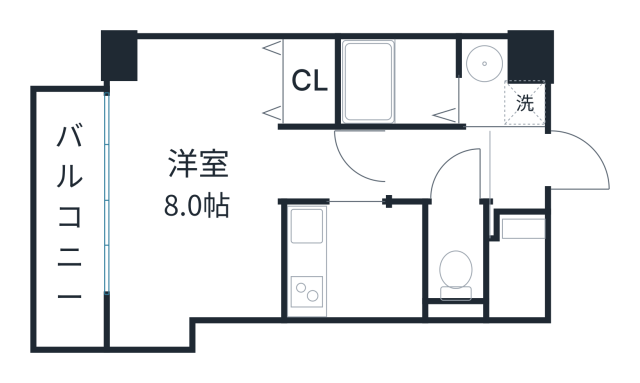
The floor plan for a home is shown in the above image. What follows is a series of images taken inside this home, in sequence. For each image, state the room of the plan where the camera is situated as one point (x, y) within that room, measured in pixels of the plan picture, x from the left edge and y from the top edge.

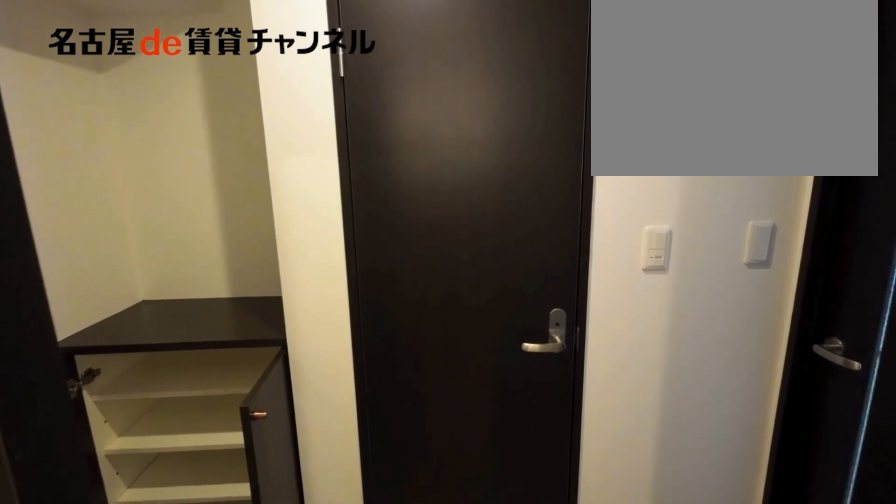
(440, 165)
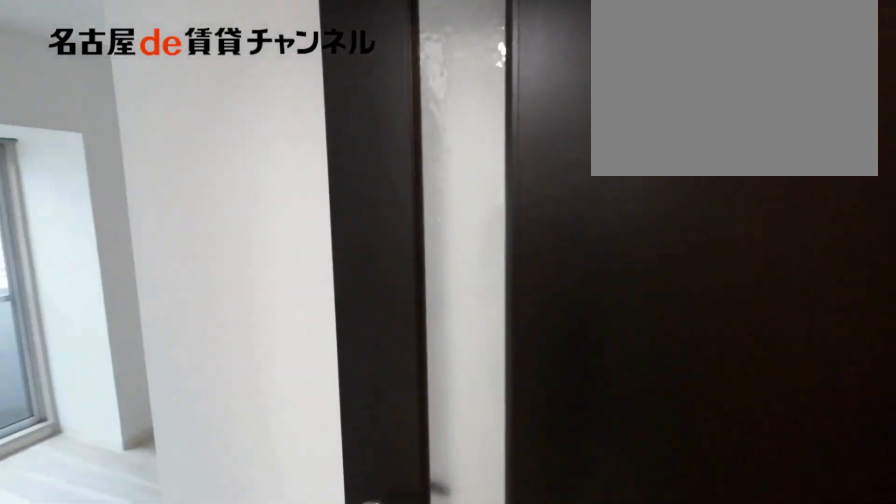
(212, 184)
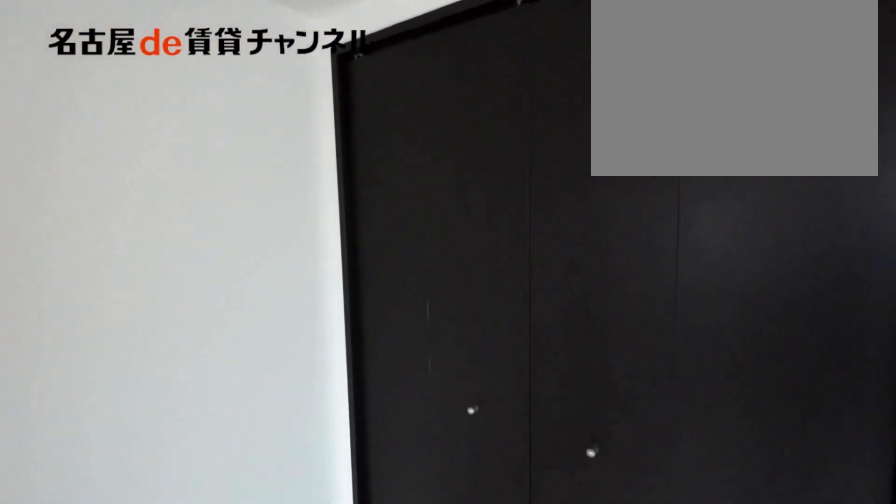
(212, 184)
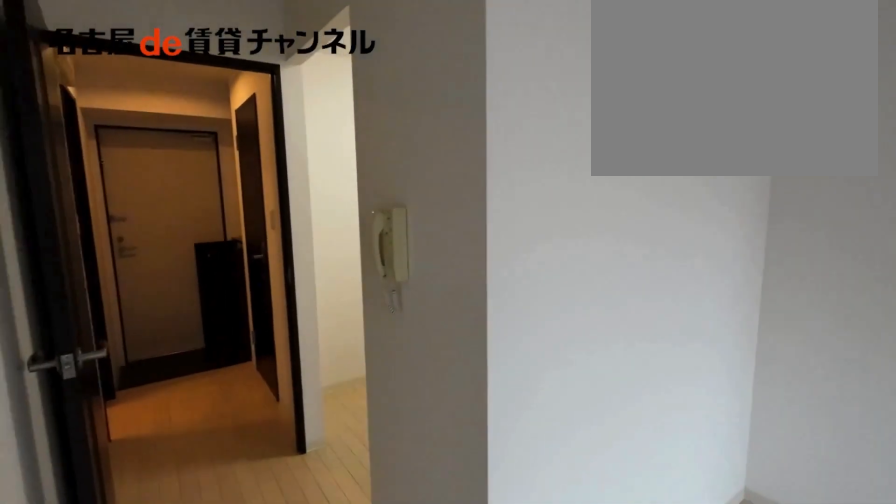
(332, 165)
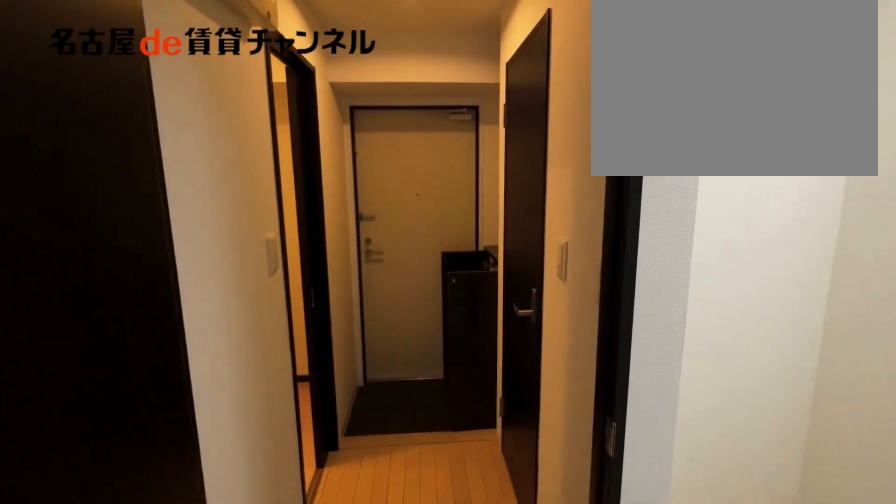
(332, 165)
